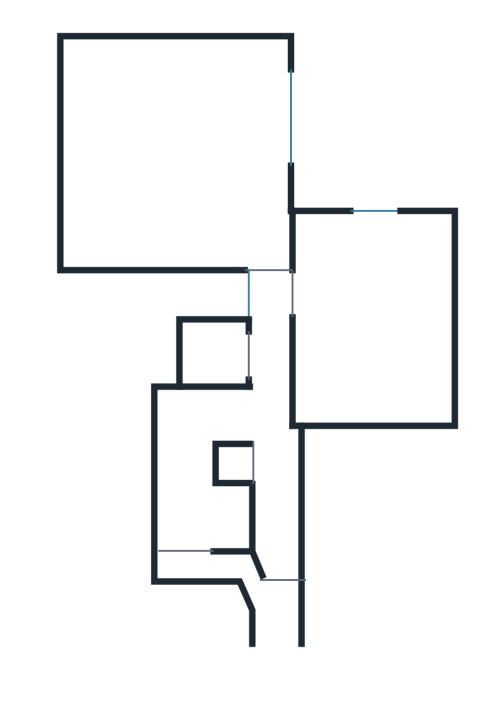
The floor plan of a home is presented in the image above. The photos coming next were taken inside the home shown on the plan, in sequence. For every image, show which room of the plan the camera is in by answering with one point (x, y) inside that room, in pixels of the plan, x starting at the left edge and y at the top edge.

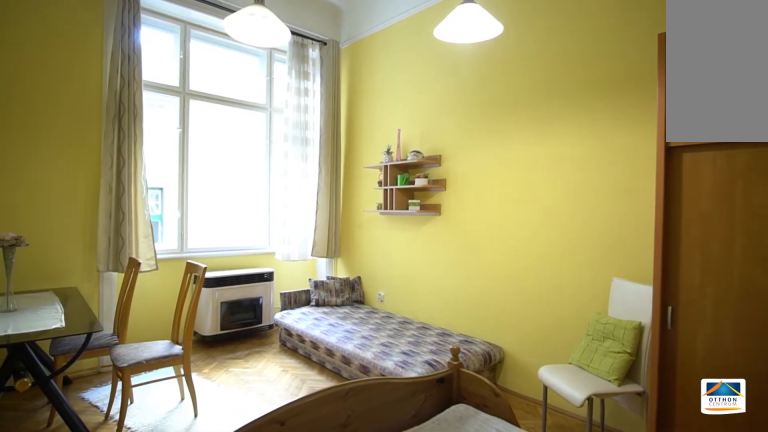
(367, 307)
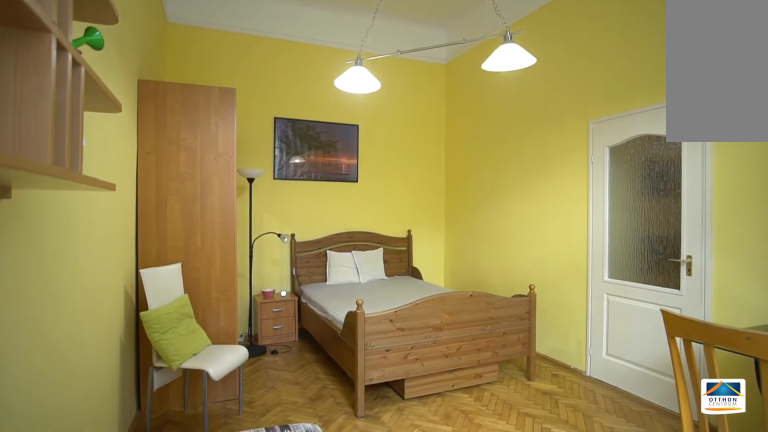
(367, 308)
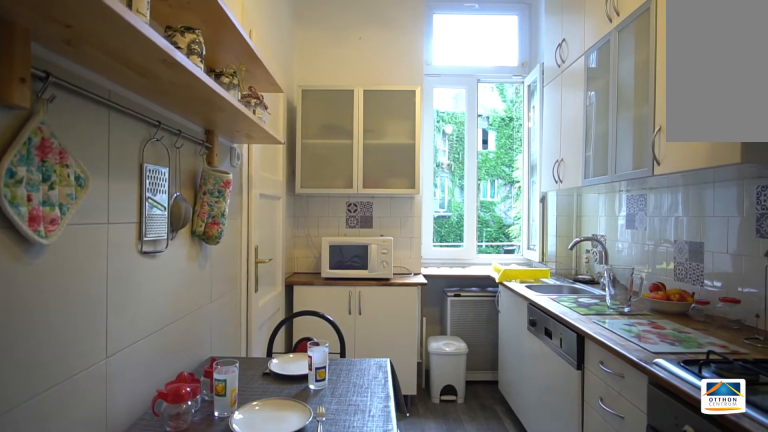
(176, 478)
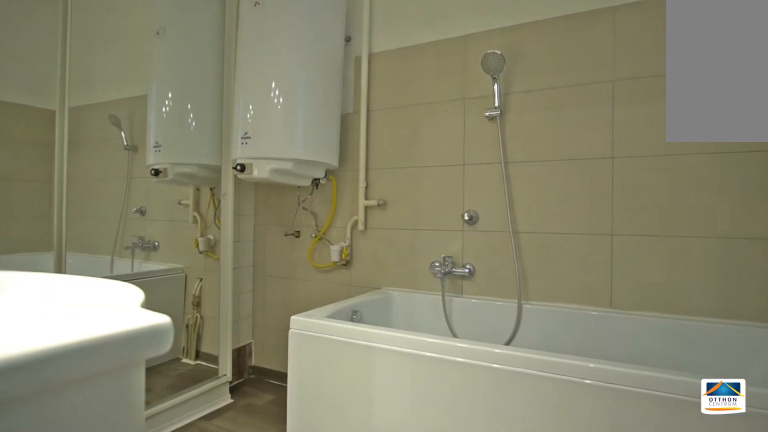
(212, 349)
